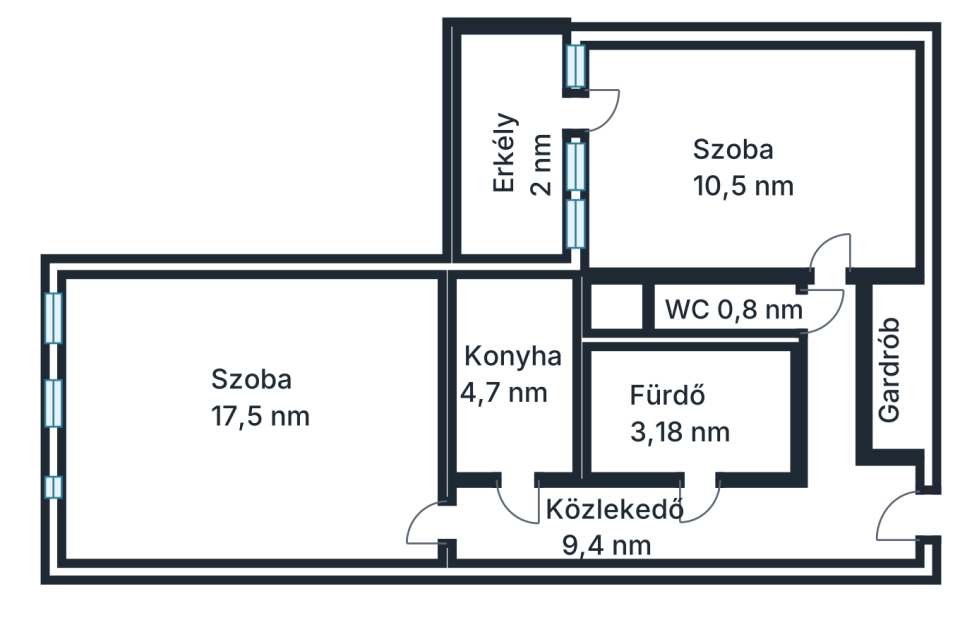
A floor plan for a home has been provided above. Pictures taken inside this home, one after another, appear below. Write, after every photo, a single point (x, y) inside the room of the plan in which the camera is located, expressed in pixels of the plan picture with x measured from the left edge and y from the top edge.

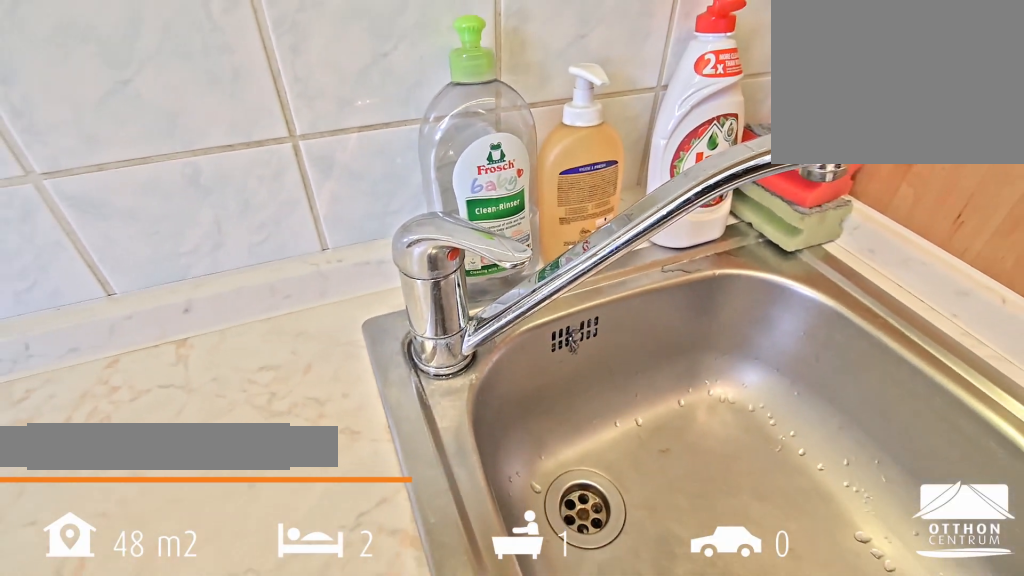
(515, 402)
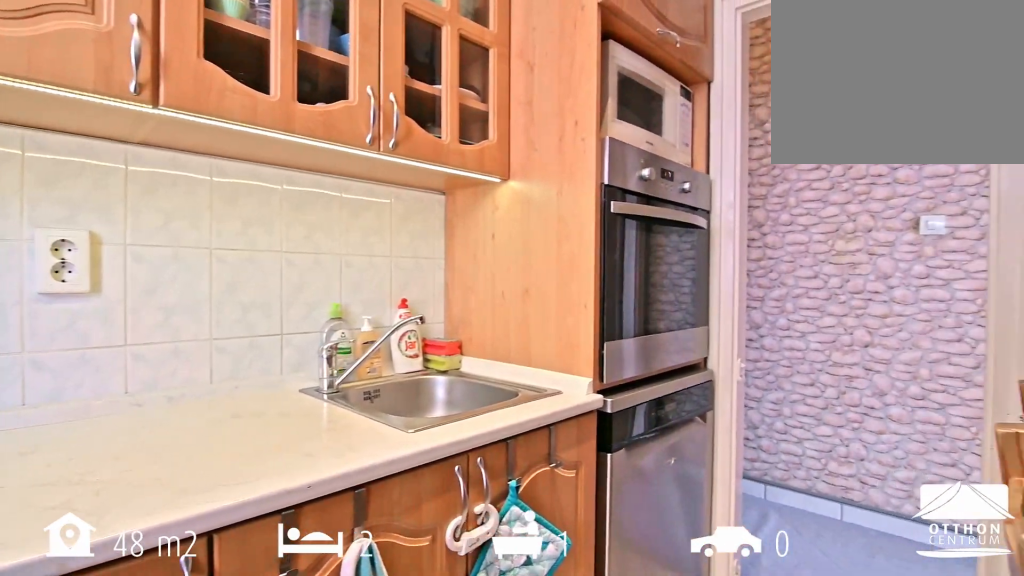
(515, 402)
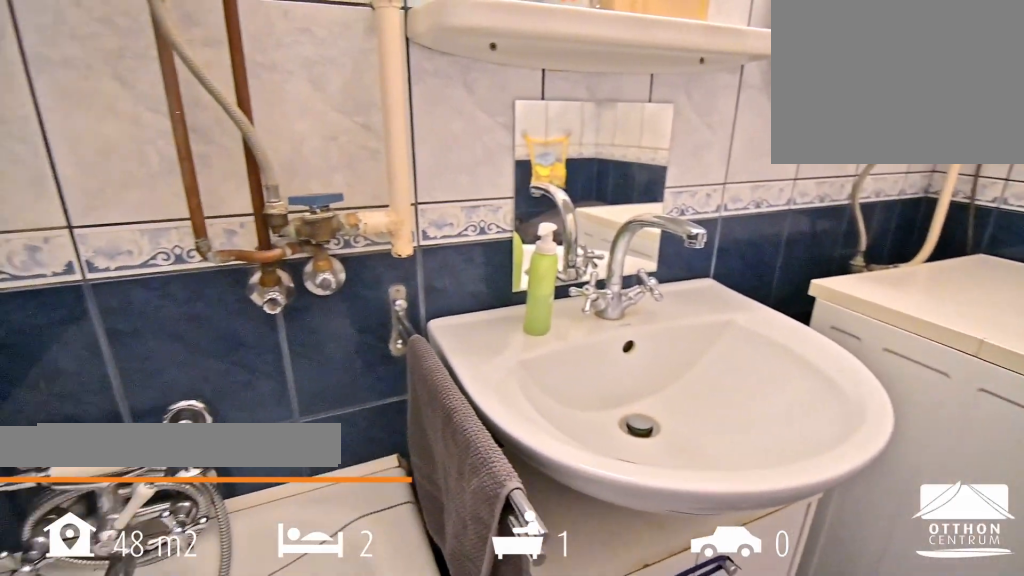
(702, 423)
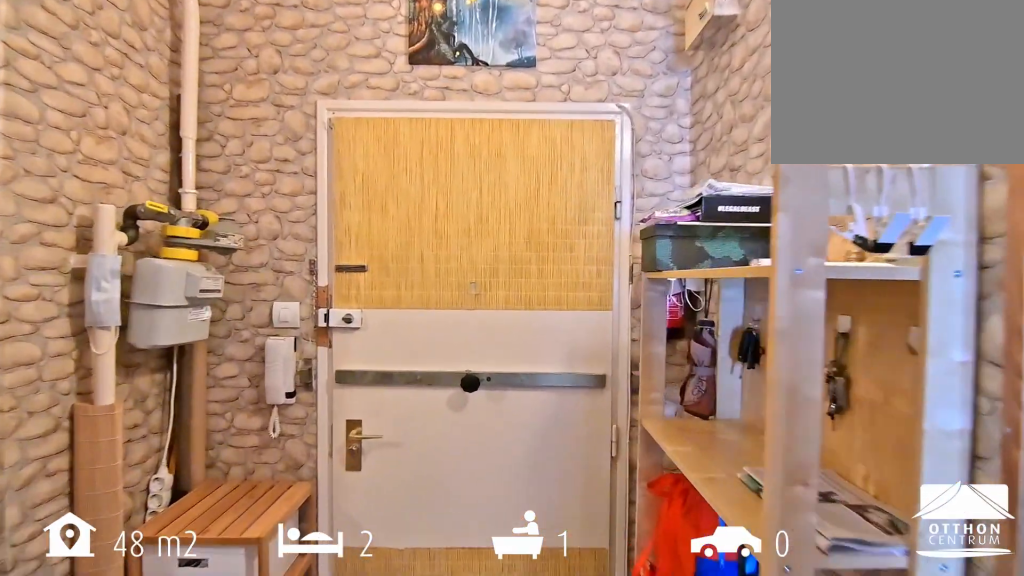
(826, 527)
